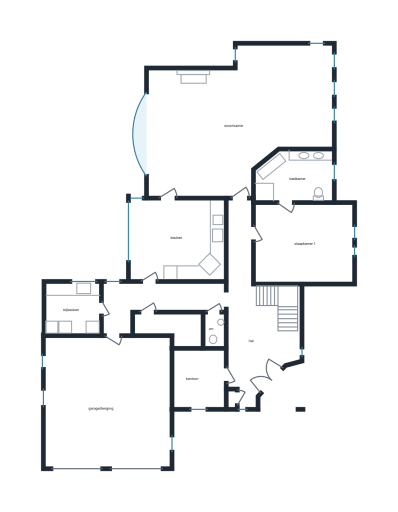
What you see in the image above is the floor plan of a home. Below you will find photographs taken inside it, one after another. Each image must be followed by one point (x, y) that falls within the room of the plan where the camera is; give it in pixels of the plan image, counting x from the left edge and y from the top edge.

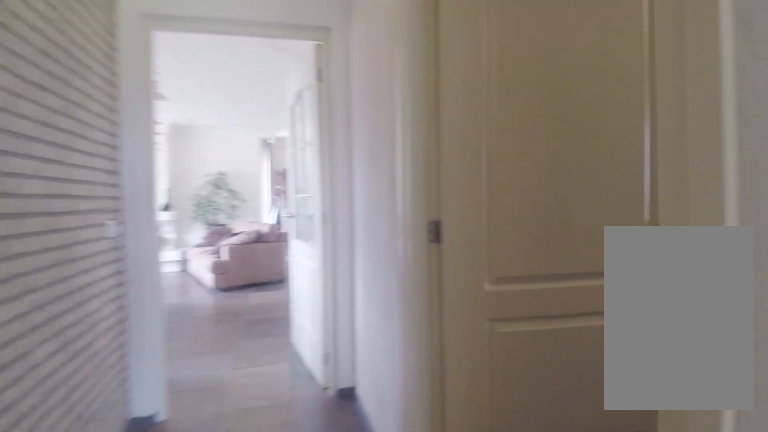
(251, 316)
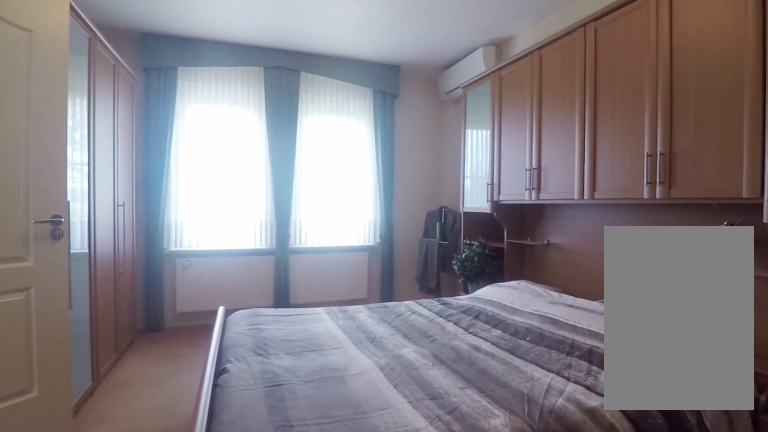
(302, 243)
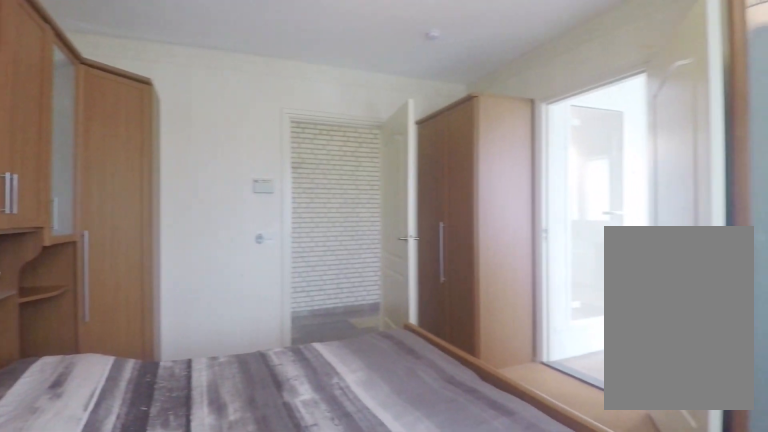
(302, 243)
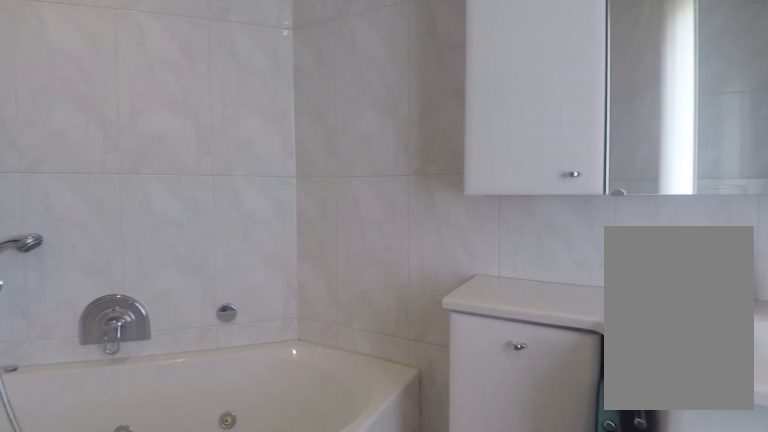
(295, 176)
